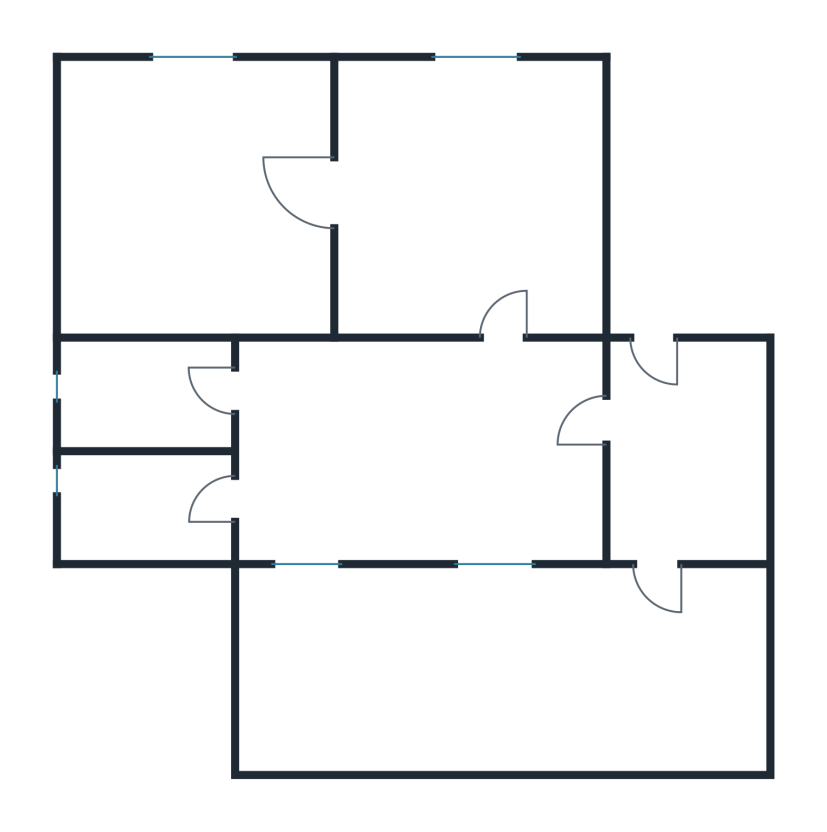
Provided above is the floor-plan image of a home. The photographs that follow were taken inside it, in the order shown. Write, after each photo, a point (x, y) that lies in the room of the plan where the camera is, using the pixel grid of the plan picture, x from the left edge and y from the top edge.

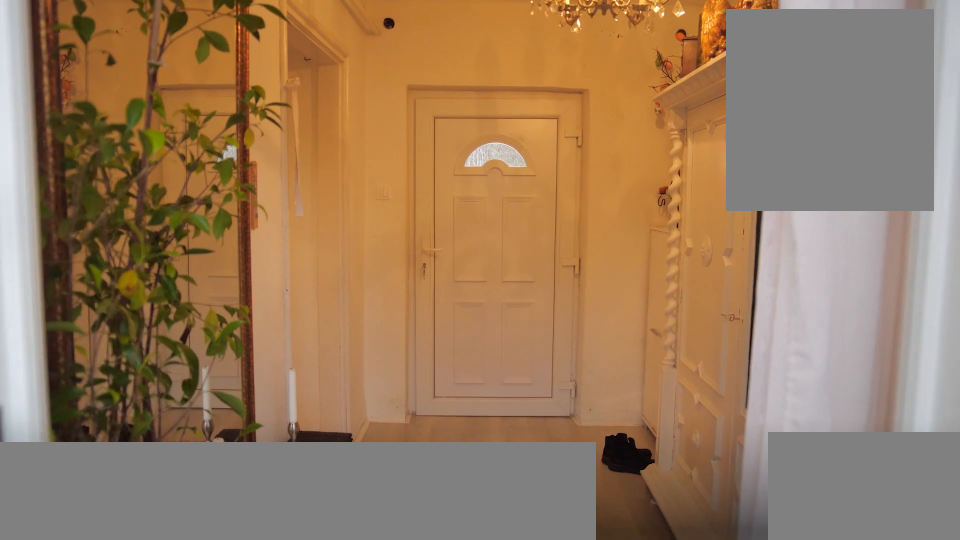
(687, 453)
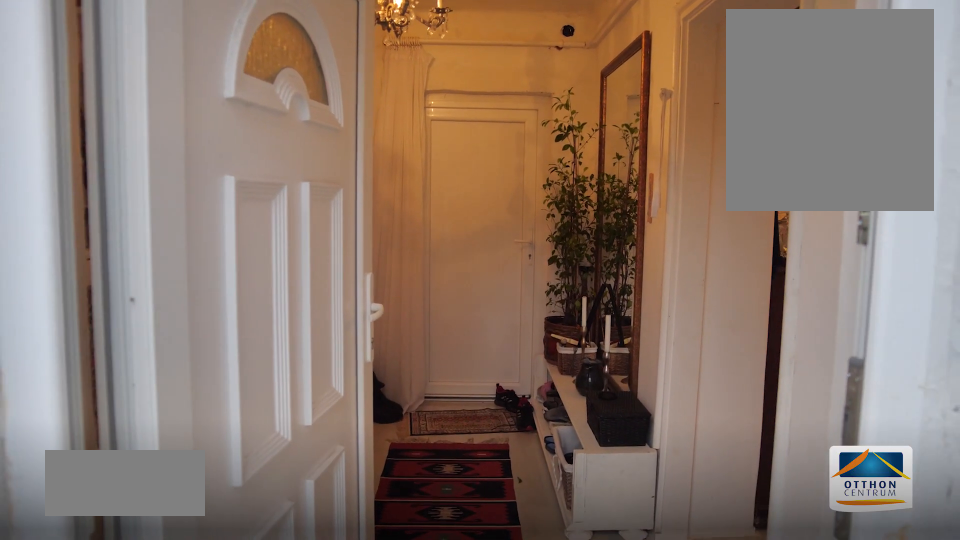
(688, 453)
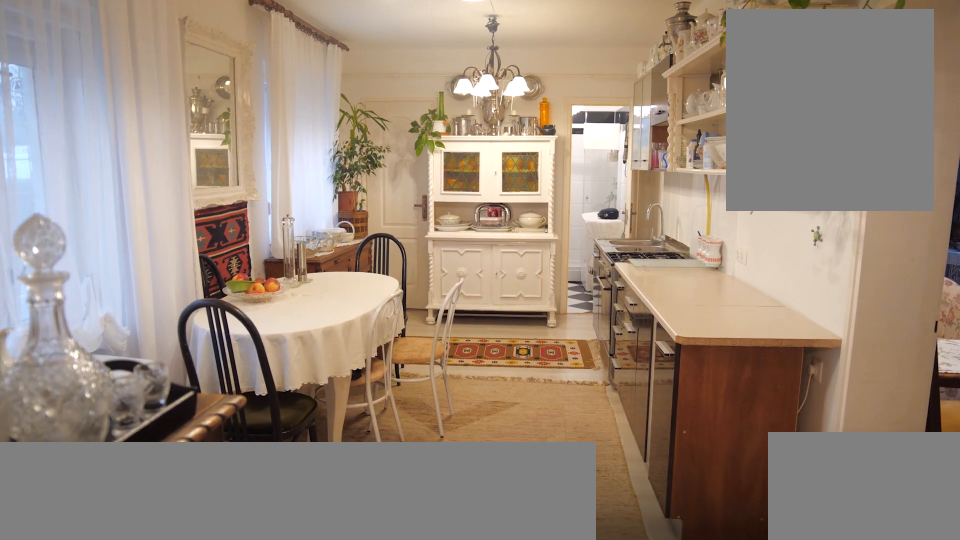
(405, 455)
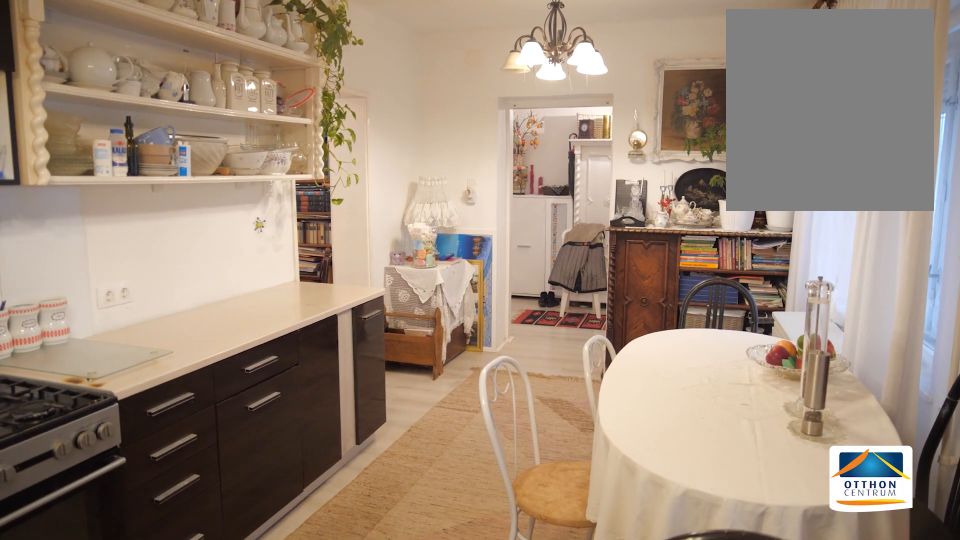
(405, 455)
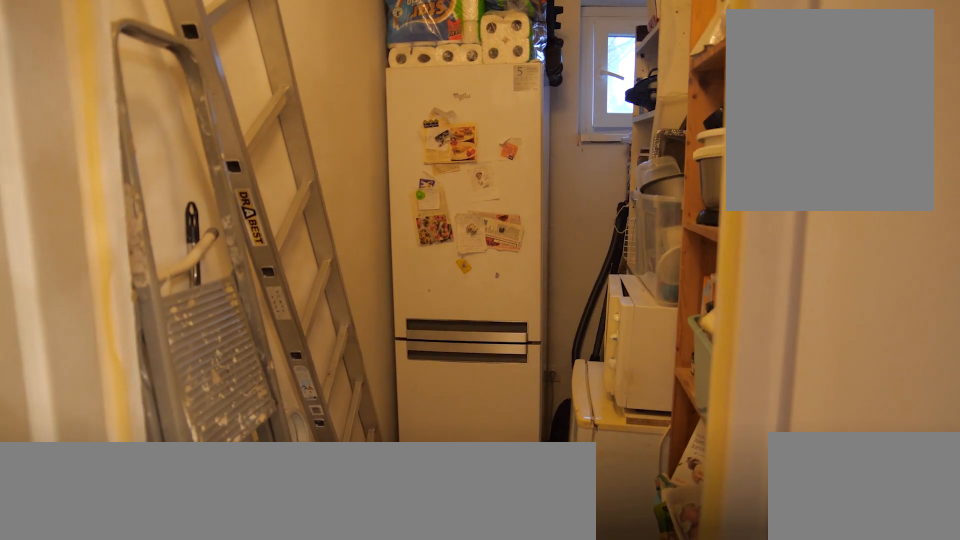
(148, 513)
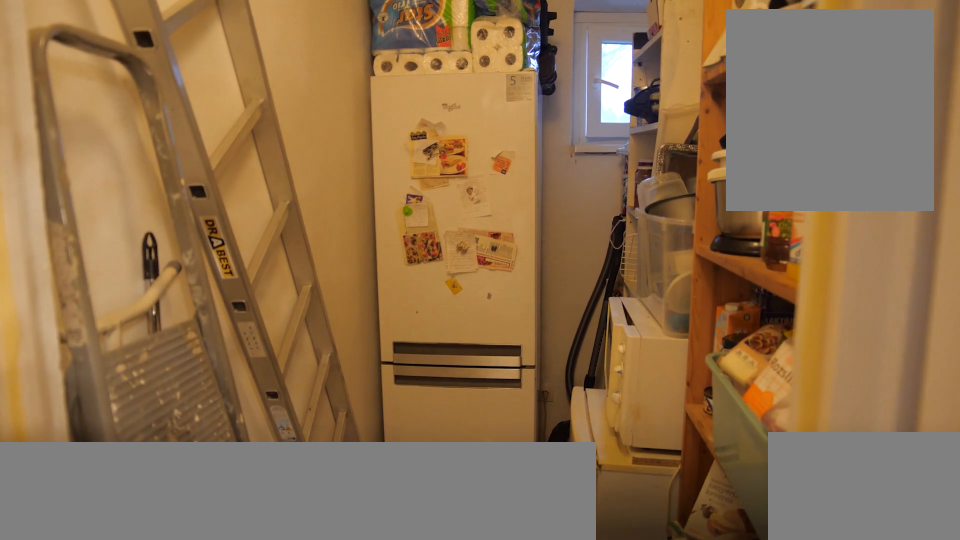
(149, 513)
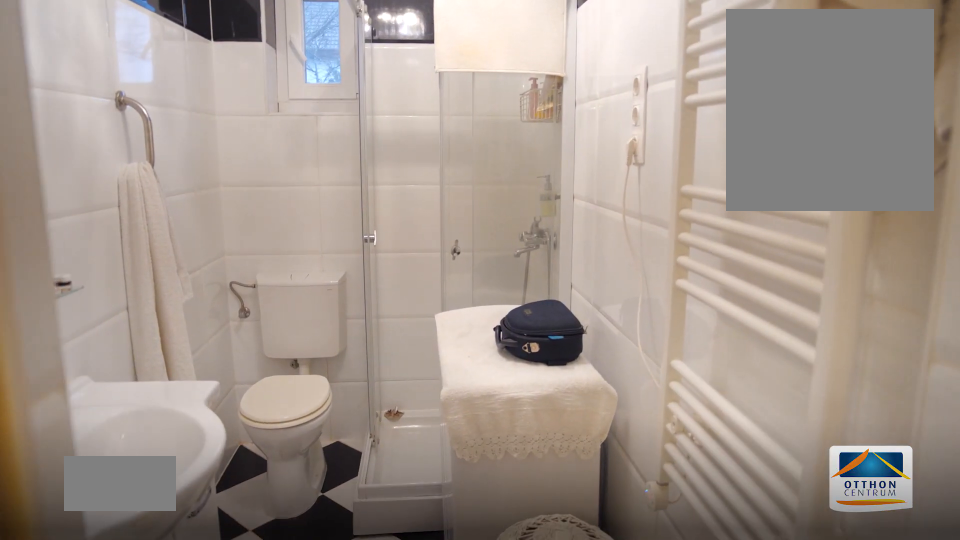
(148, 394)
